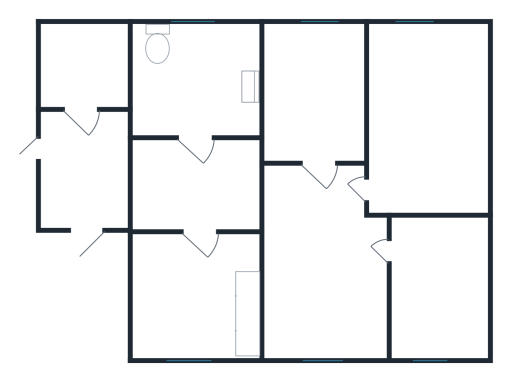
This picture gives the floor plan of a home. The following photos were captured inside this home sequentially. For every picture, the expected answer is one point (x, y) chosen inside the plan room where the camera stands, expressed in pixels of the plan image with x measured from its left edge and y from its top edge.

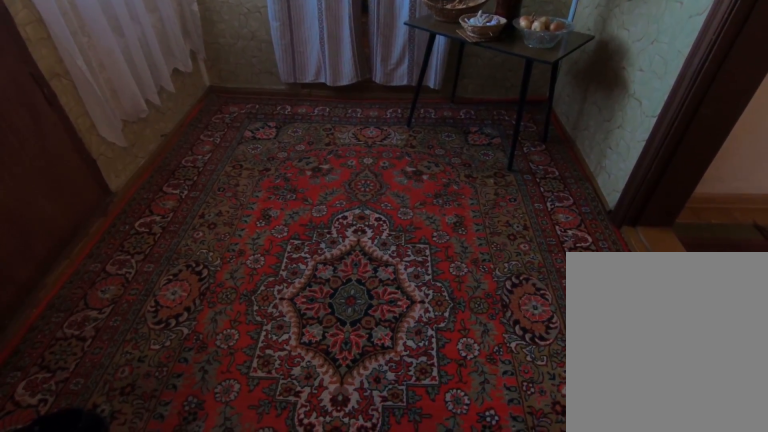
(83, 204)
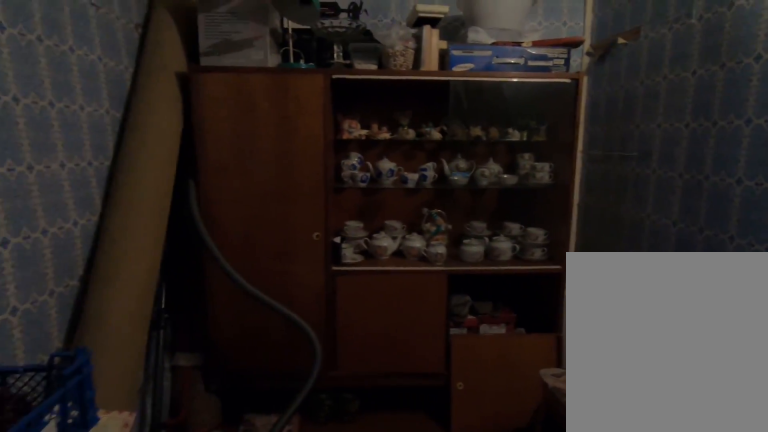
(81, 114)
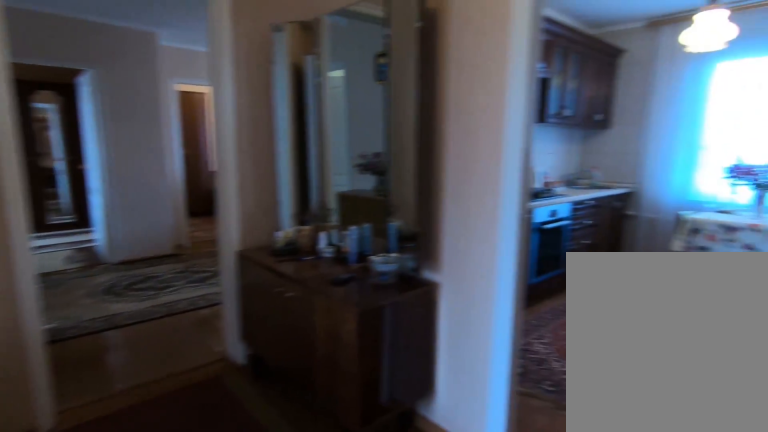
(180, 209)
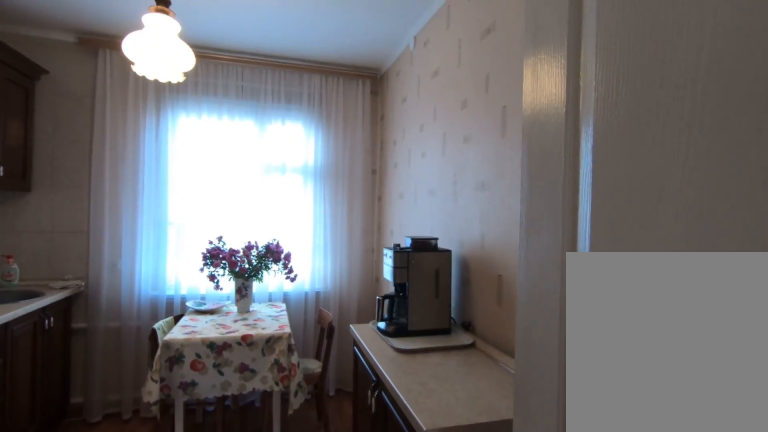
(204, 260)
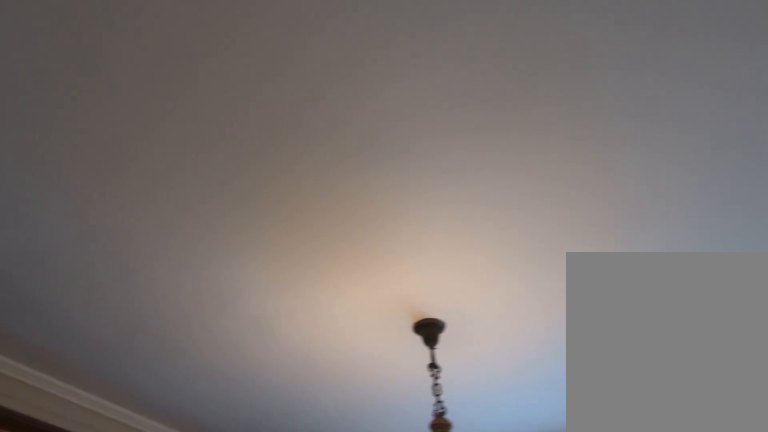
(206, 282)
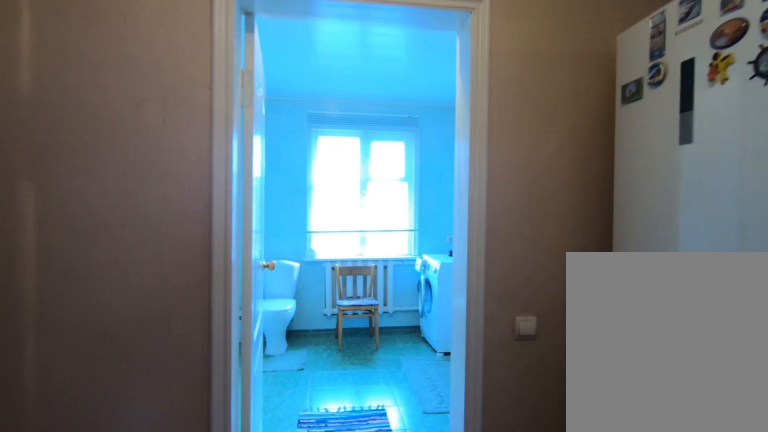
(201, 200)
